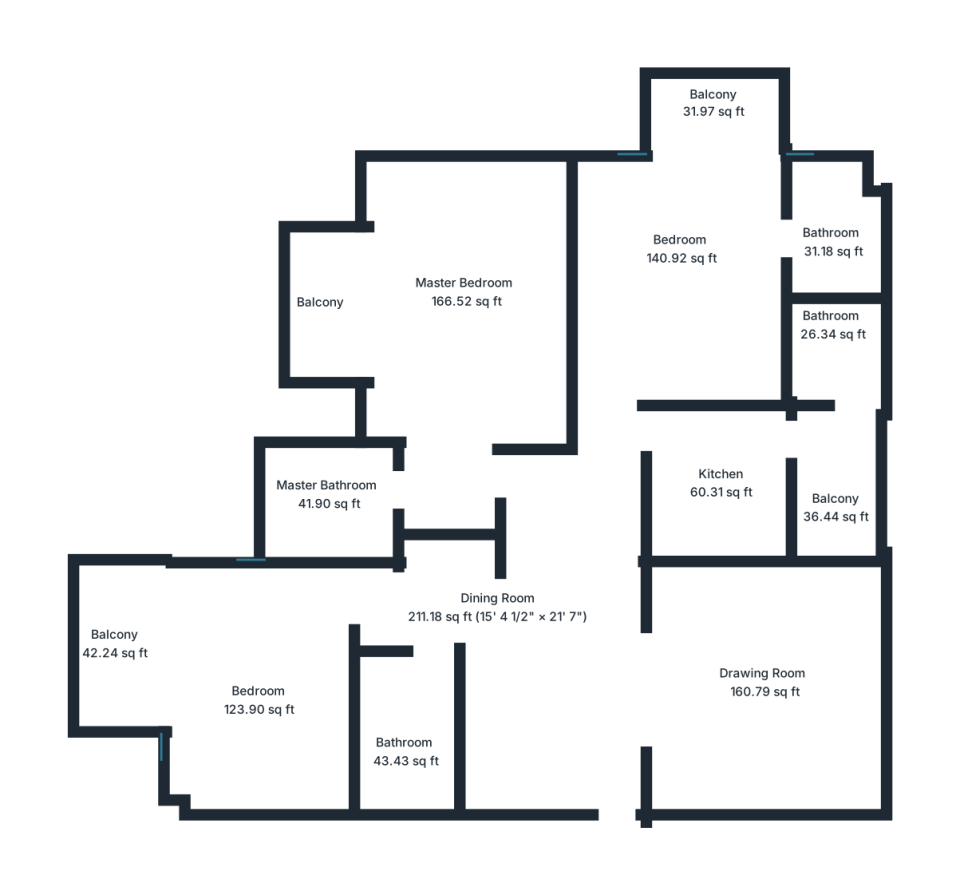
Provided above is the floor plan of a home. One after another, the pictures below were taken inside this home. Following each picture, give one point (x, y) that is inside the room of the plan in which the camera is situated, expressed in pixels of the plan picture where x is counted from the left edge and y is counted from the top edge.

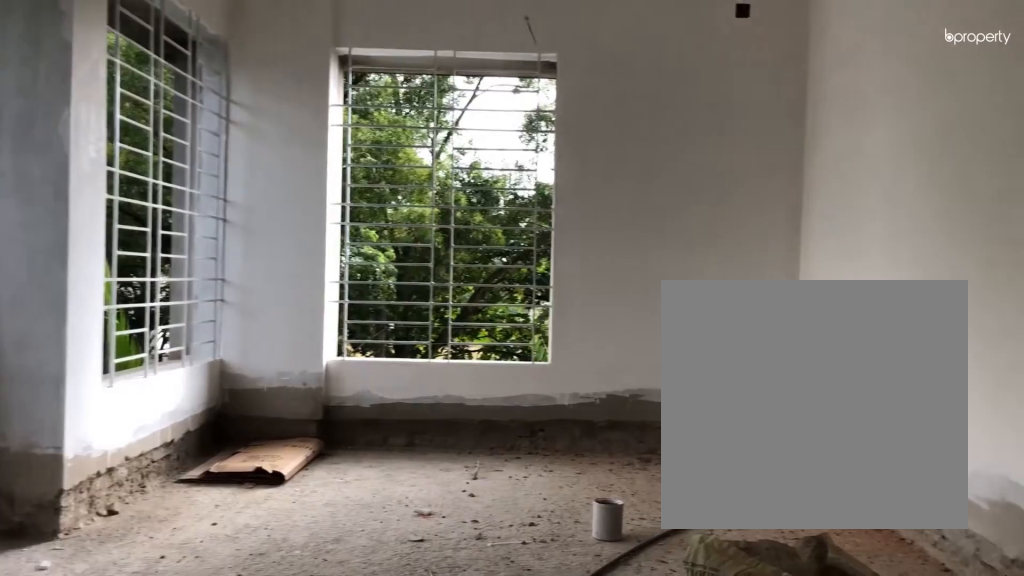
(468, 294)
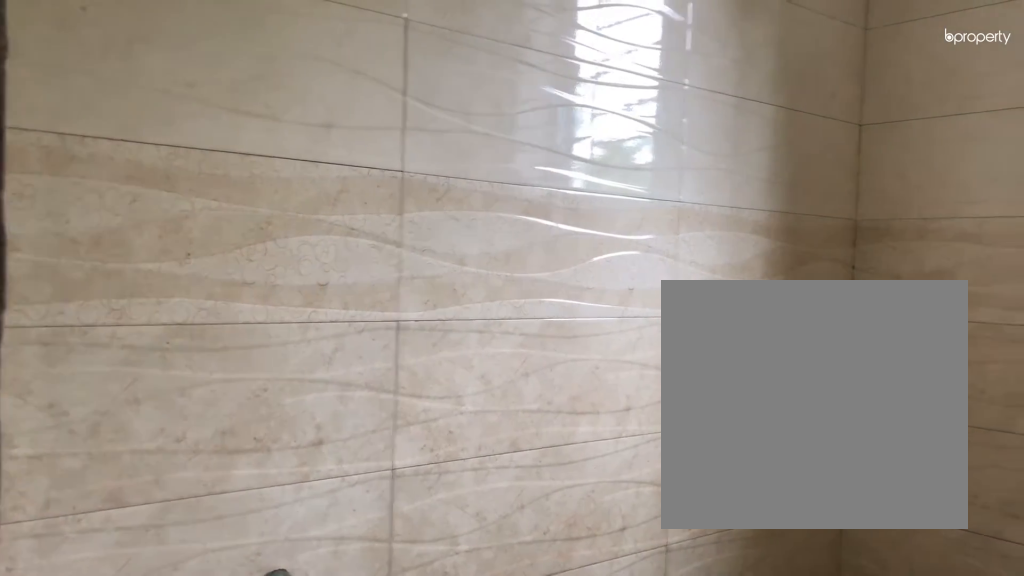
(333, 491)
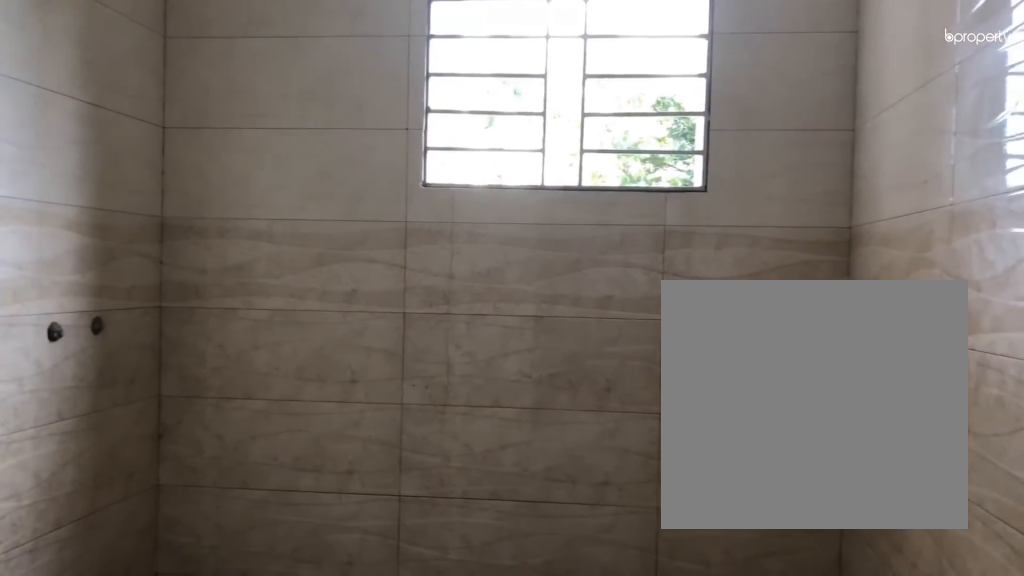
(333, 491)
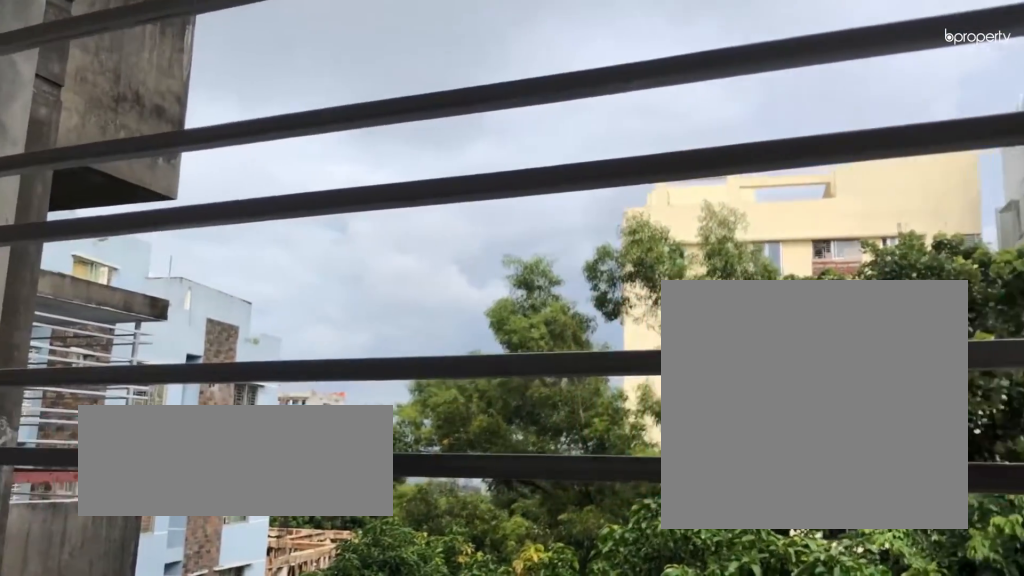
(320, 309)
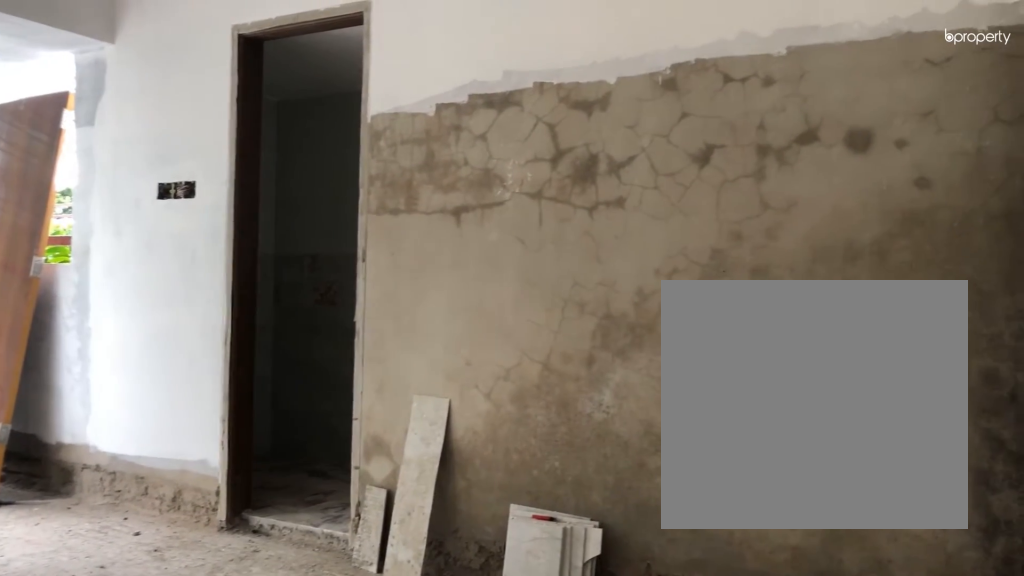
(681, 250)
